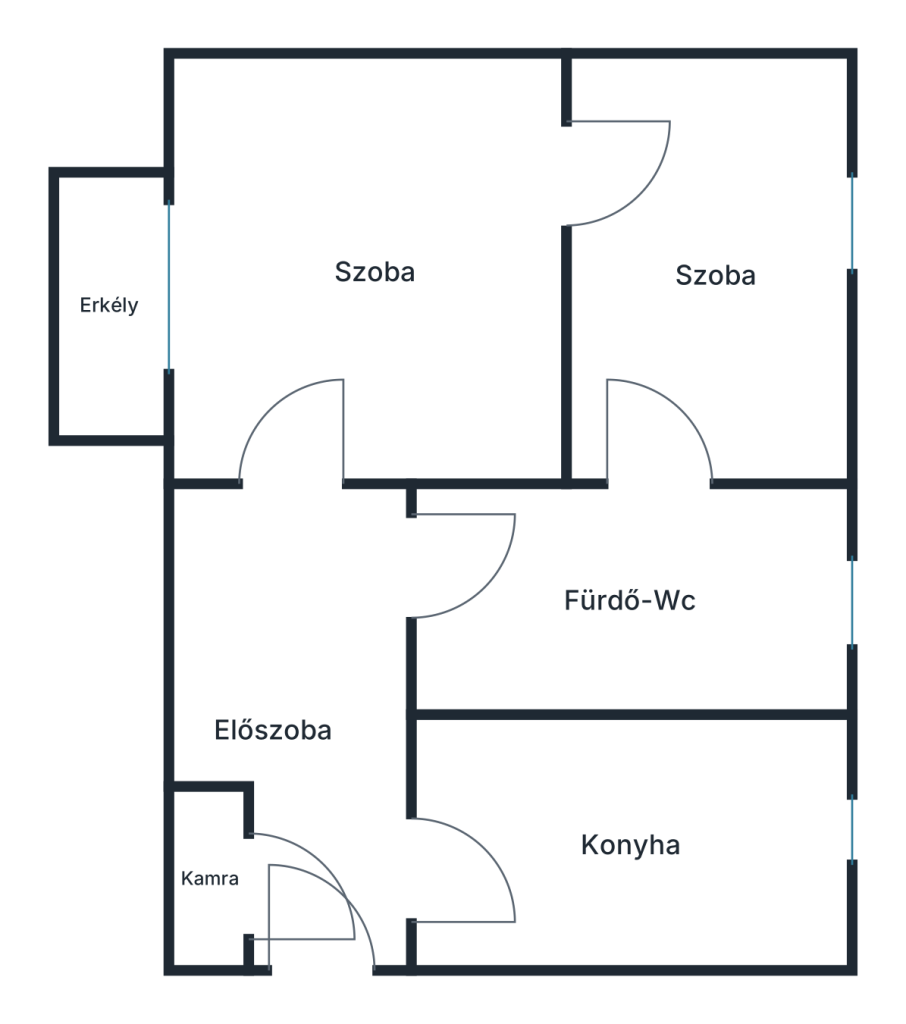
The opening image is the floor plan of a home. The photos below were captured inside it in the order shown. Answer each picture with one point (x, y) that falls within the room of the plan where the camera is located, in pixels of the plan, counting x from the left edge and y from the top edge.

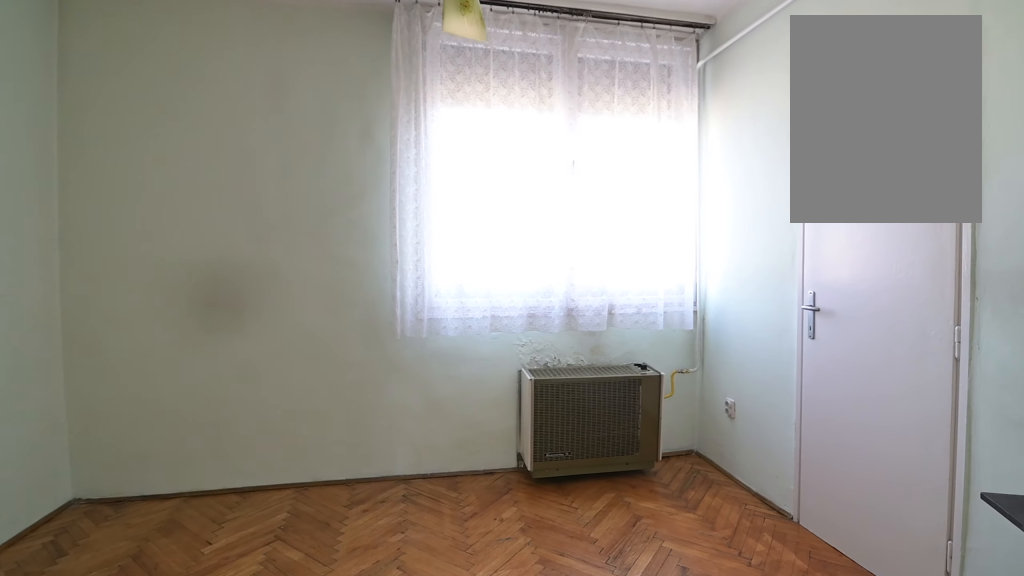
(721, 269)
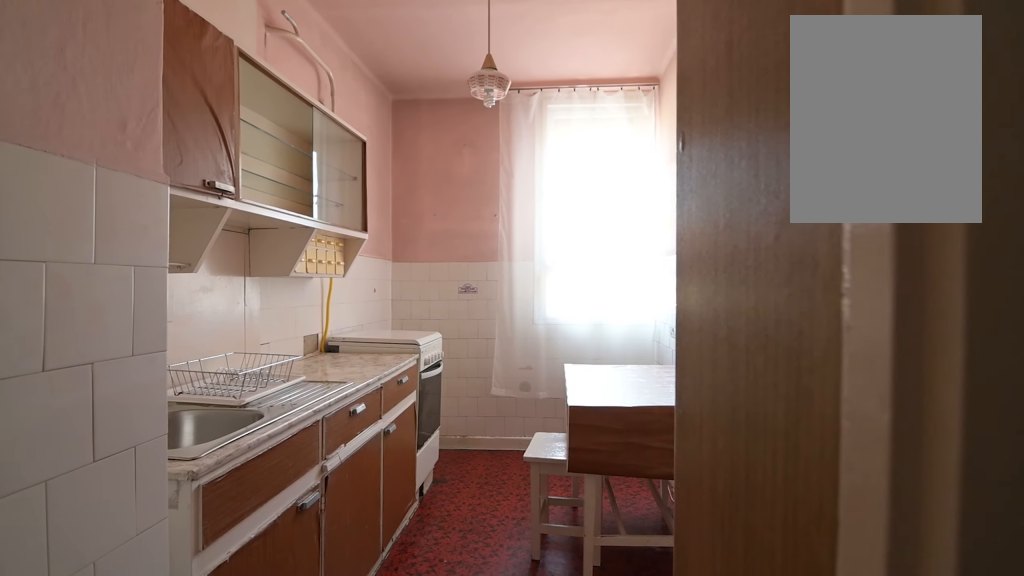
(648, 846)
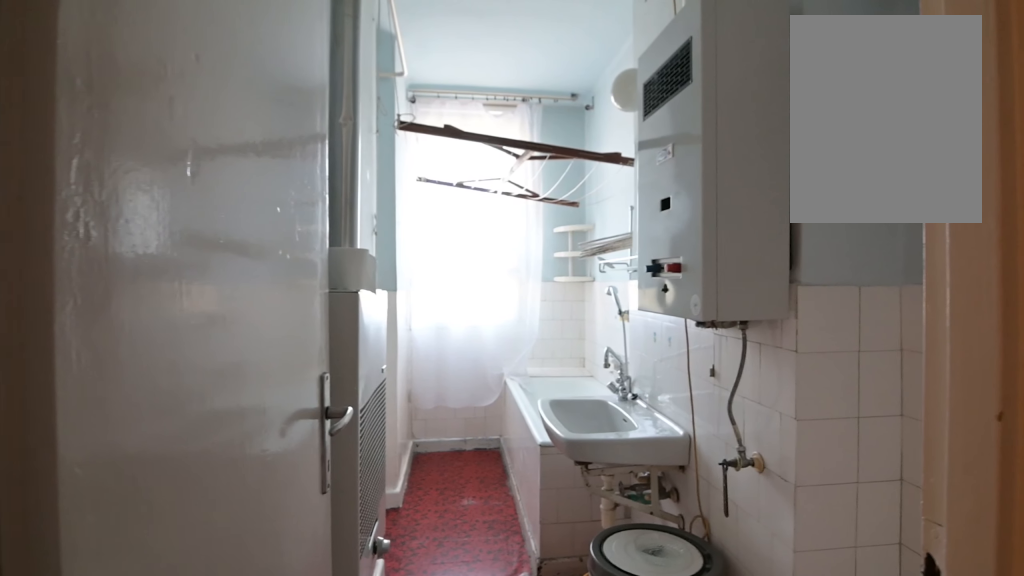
(654, 594)
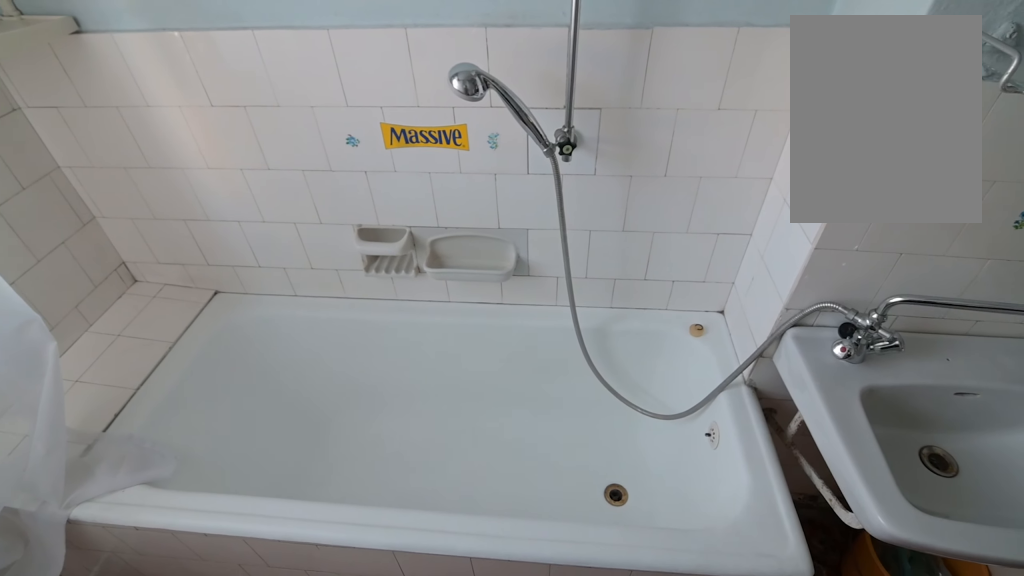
(654, 594)
